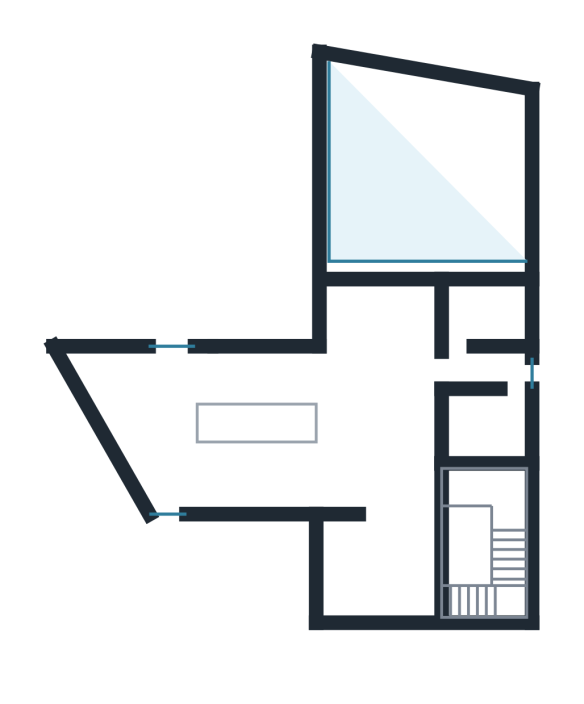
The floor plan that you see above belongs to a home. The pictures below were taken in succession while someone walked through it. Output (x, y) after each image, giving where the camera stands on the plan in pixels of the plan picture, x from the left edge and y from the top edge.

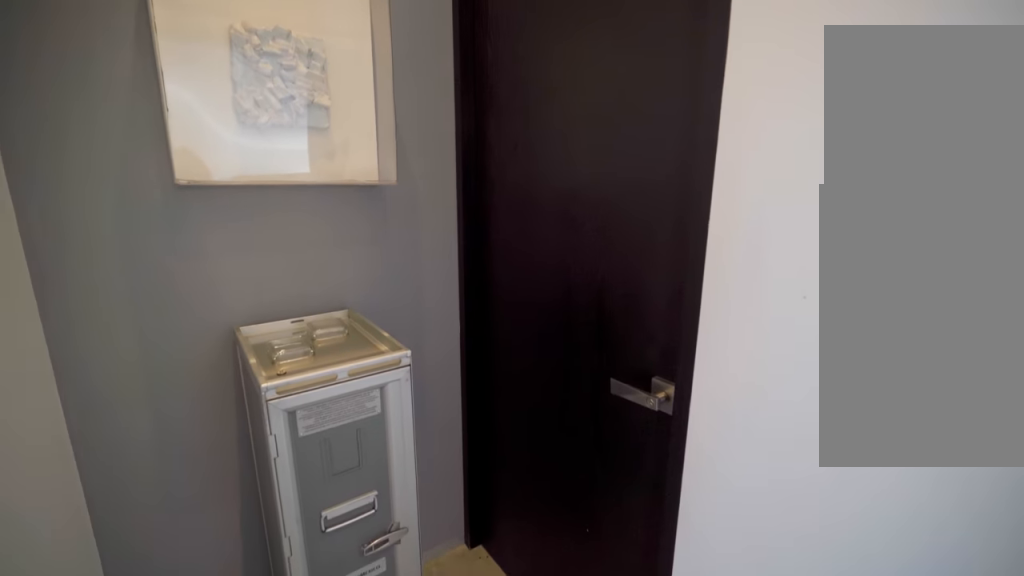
(478, 362)
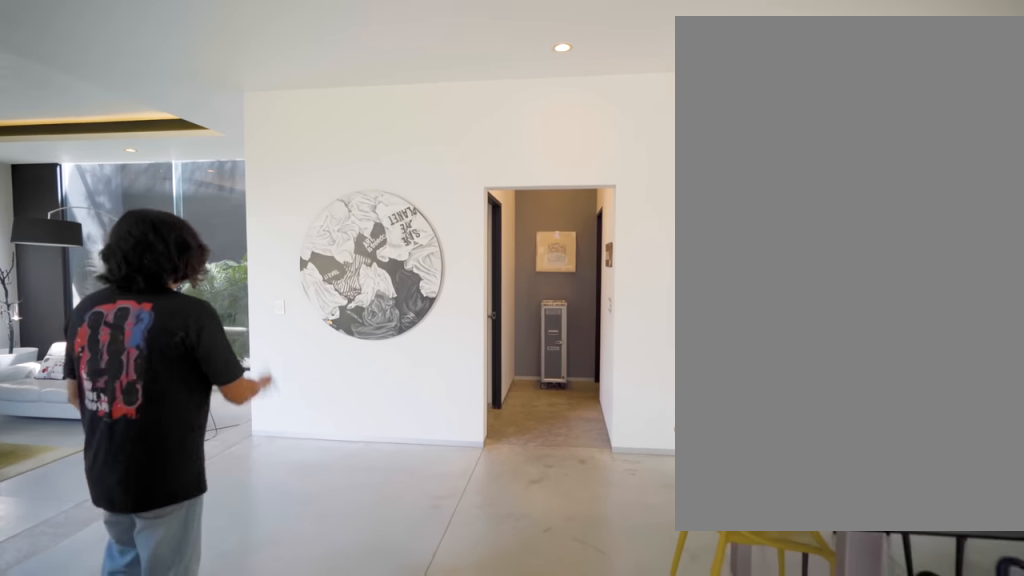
(400, 368)
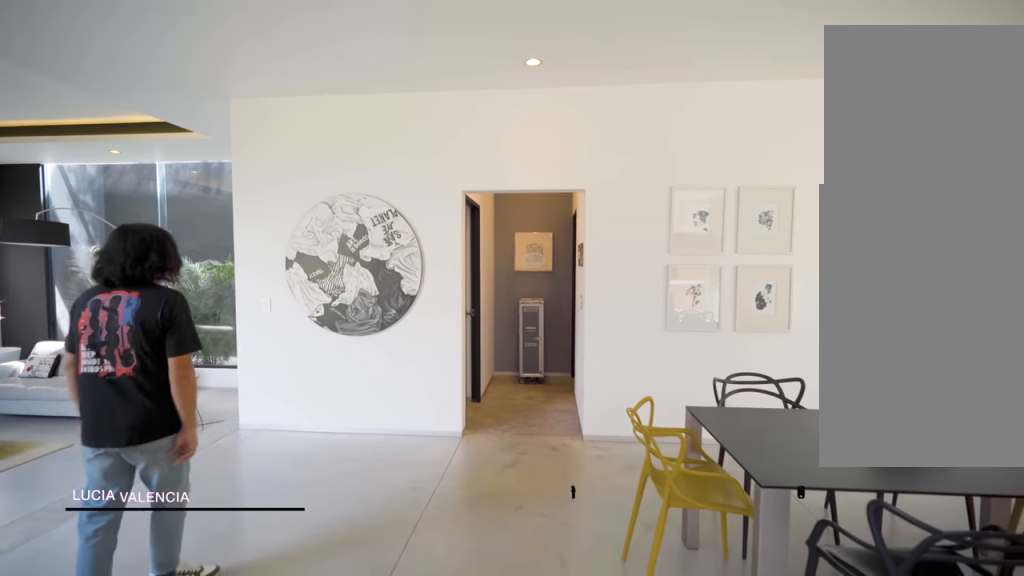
(399, 368)
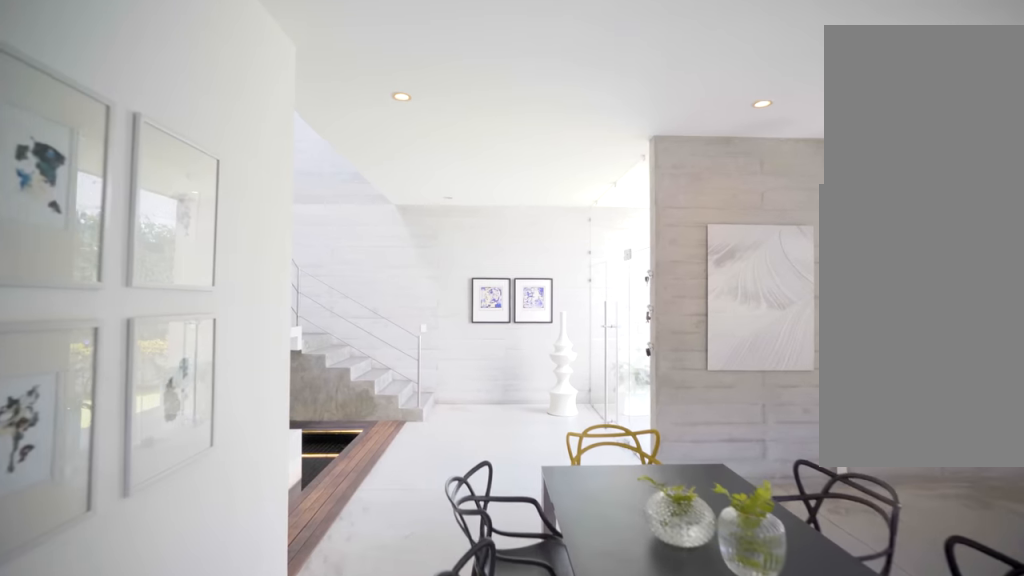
(371, 327)
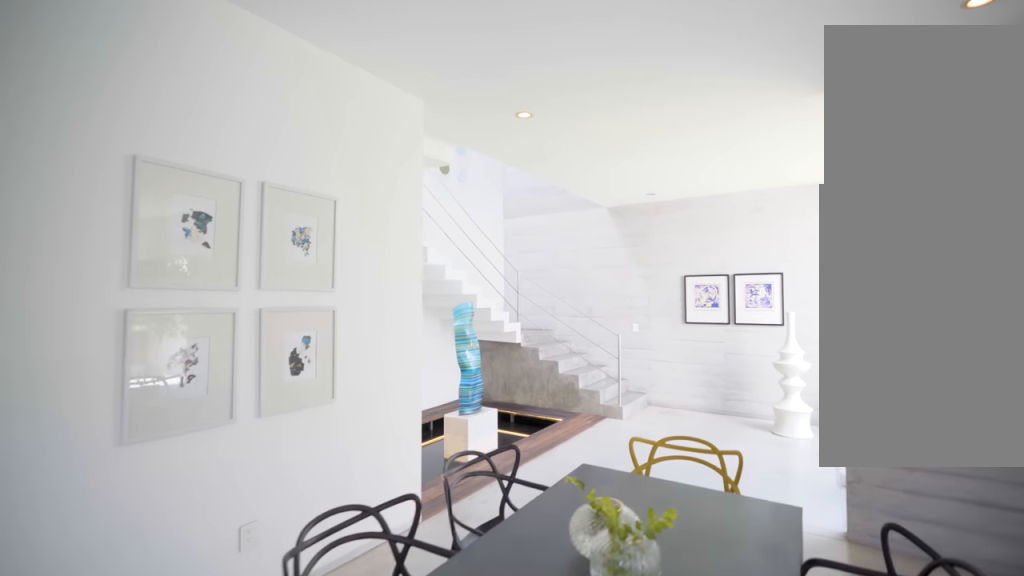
(409, 376)
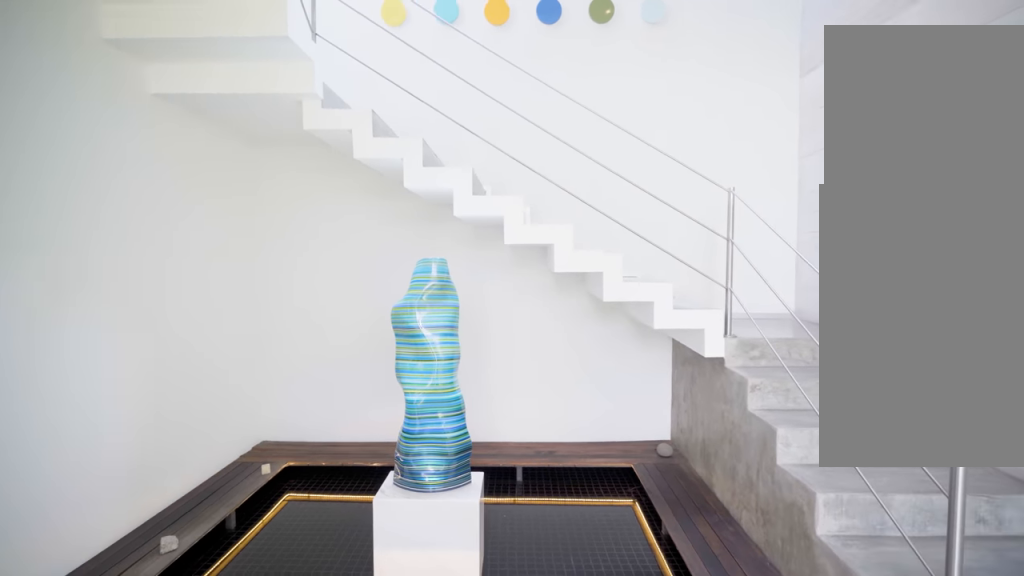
(378, 486)
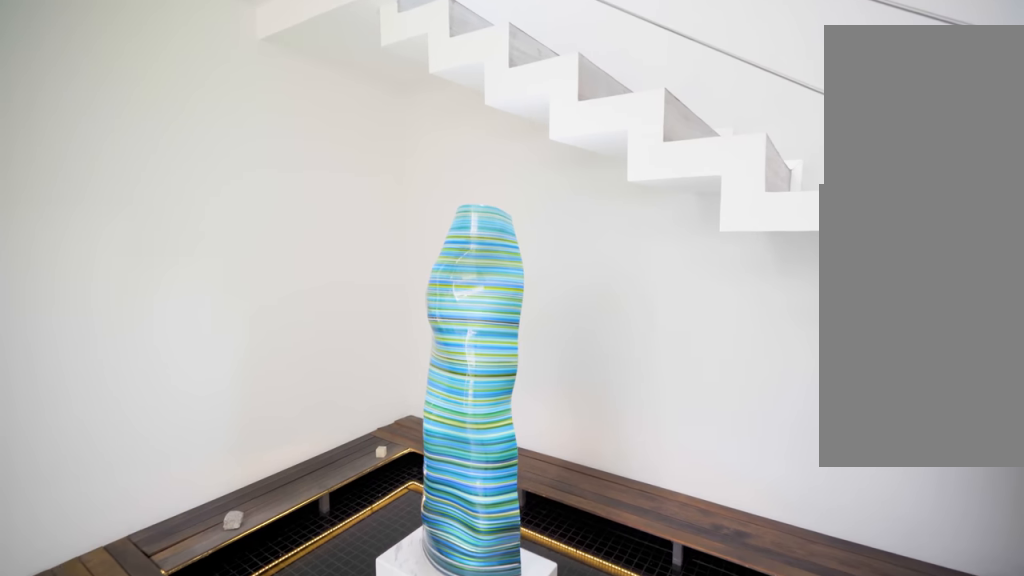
(390, 506)
